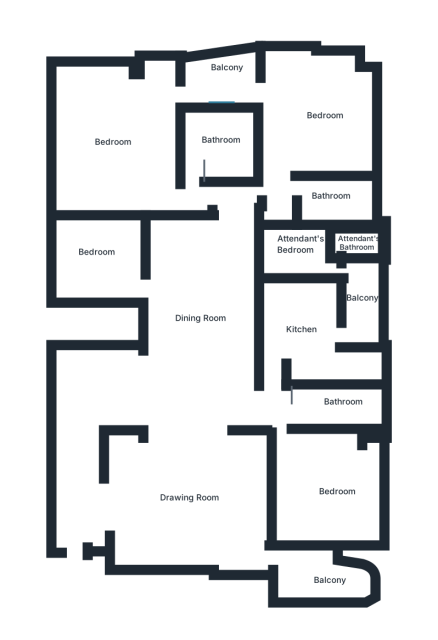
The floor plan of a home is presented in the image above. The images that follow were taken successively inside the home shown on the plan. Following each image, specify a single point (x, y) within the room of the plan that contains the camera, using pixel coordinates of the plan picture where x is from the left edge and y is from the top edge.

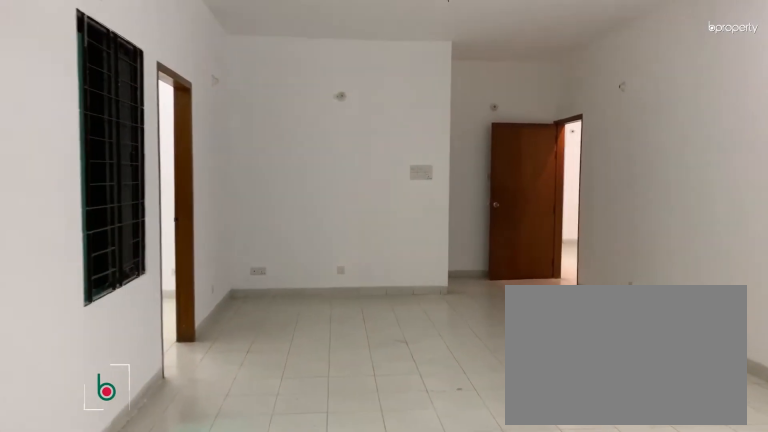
(200, 307)
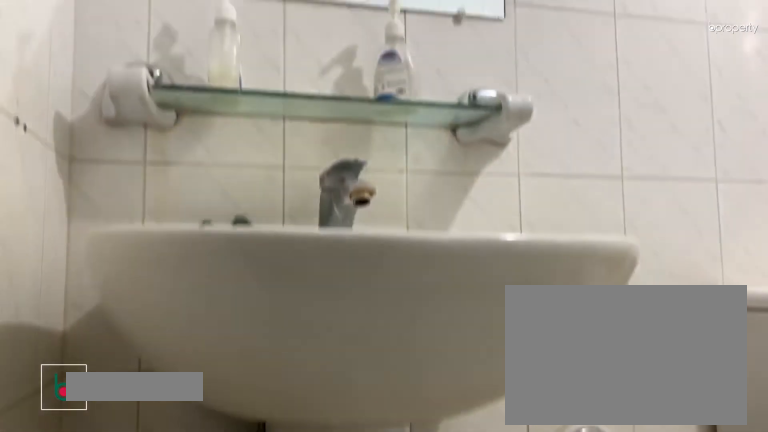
(324, 410)
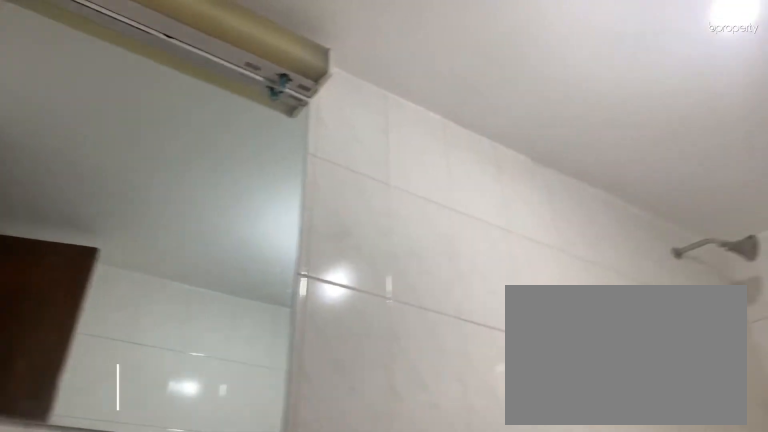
(324, 410)
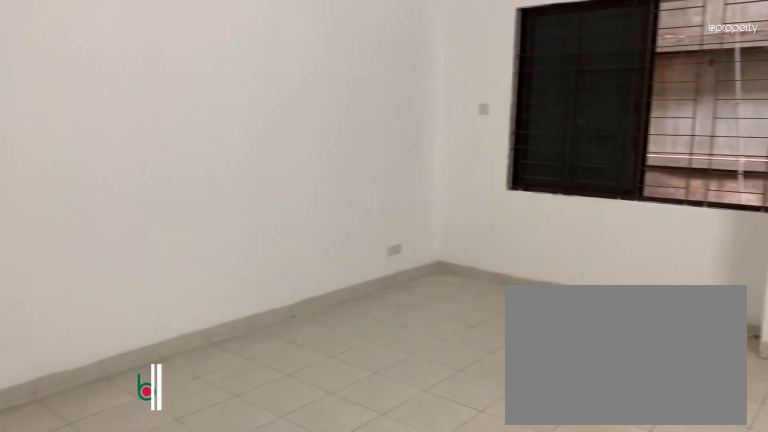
(128, 156)
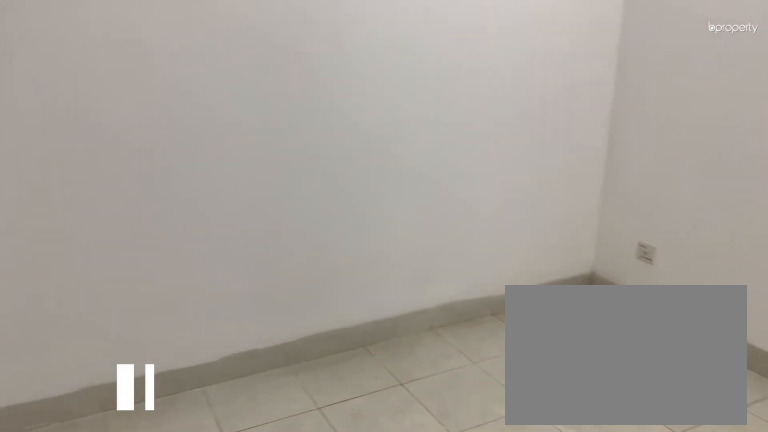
(102, 260)
